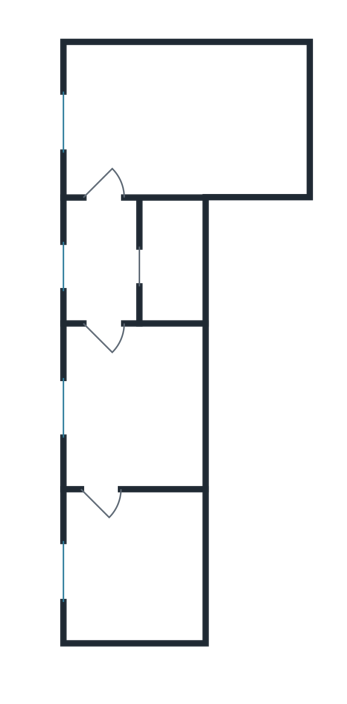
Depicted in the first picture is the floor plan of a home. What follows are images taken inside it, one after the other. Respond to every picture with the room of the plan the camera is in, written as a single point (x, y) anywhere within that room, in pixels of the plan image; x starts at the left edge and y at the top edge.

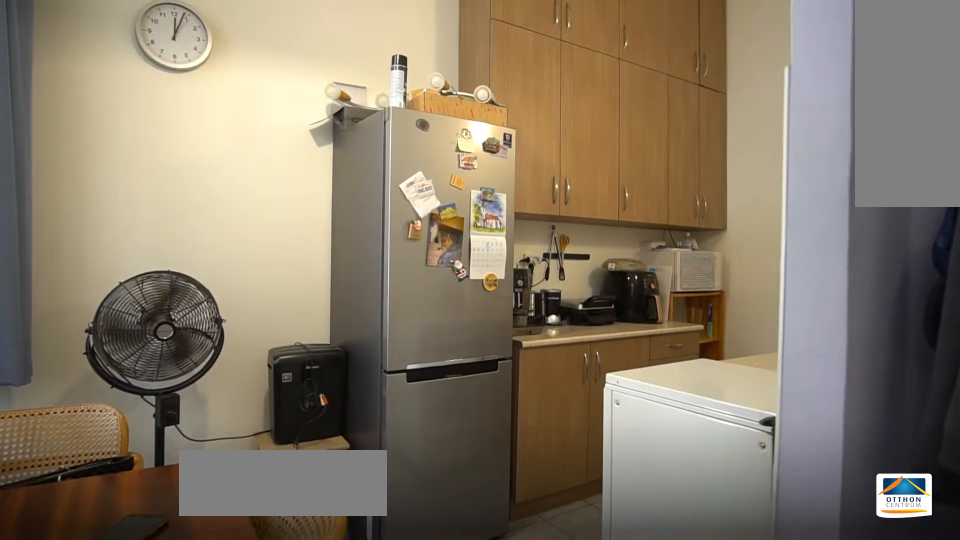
(200, 118)
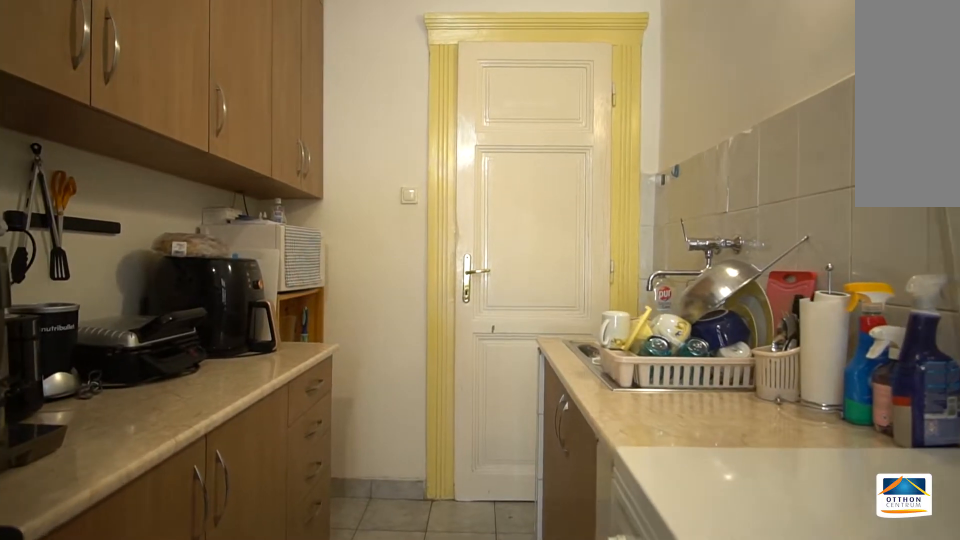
(200, 118)
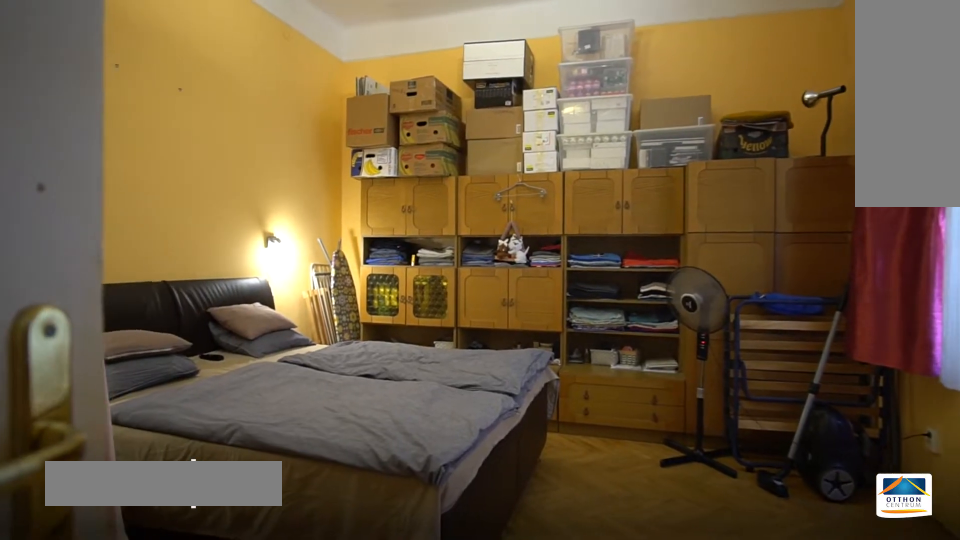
(144, 566)
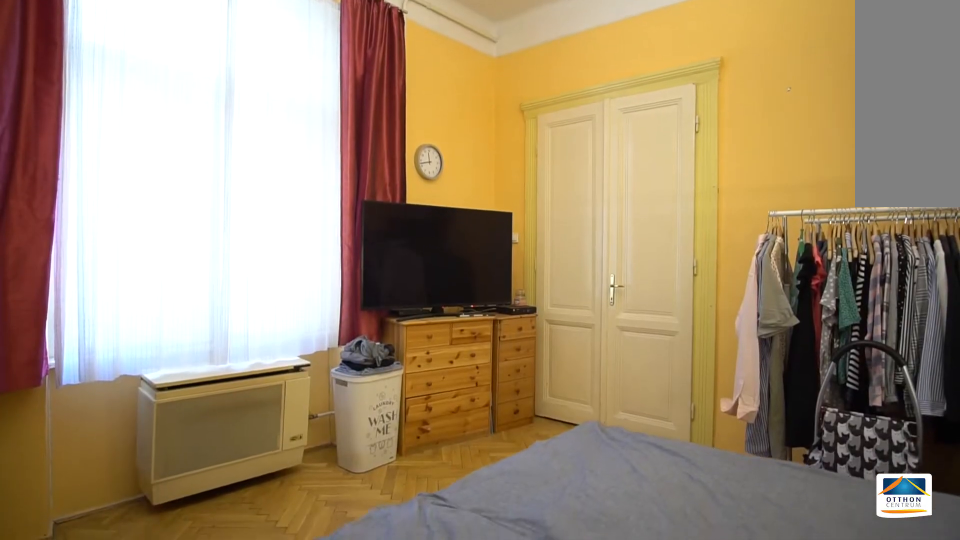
(144, 566)
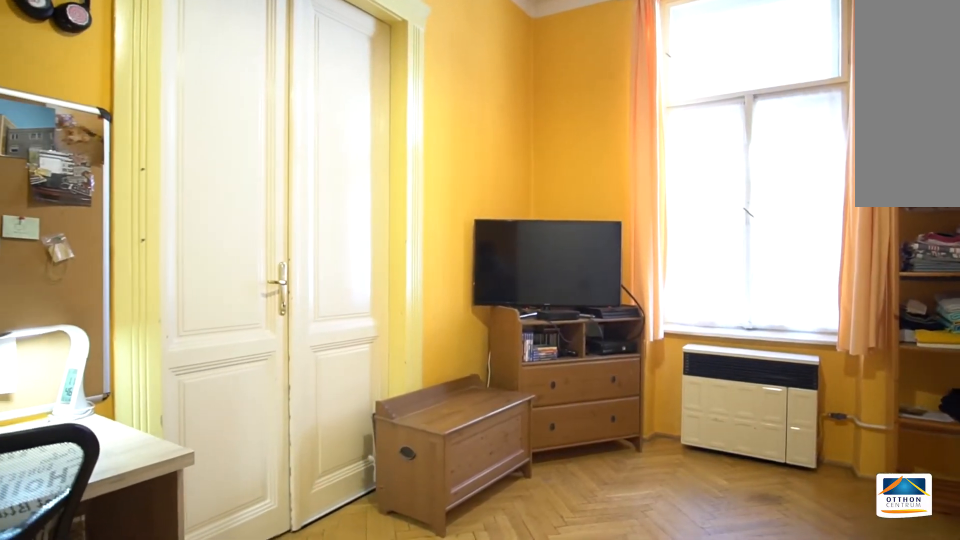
(144, 409)
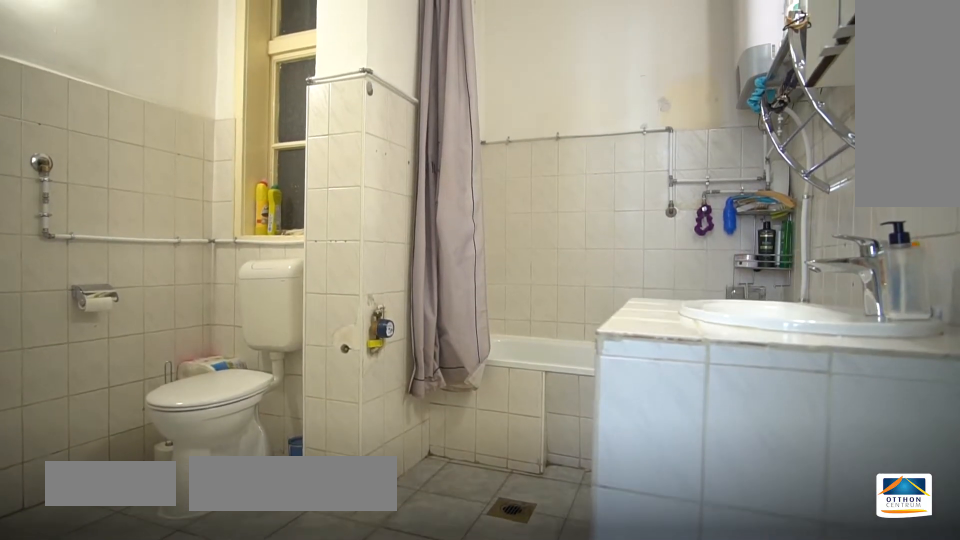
(173, 263)
